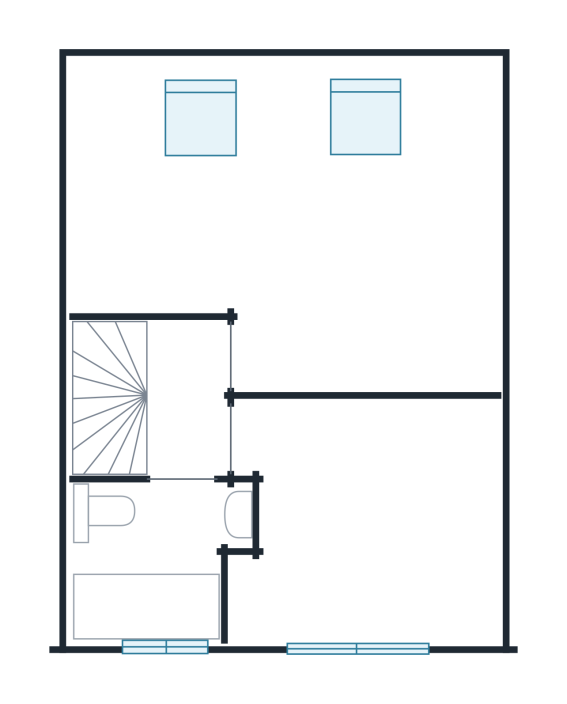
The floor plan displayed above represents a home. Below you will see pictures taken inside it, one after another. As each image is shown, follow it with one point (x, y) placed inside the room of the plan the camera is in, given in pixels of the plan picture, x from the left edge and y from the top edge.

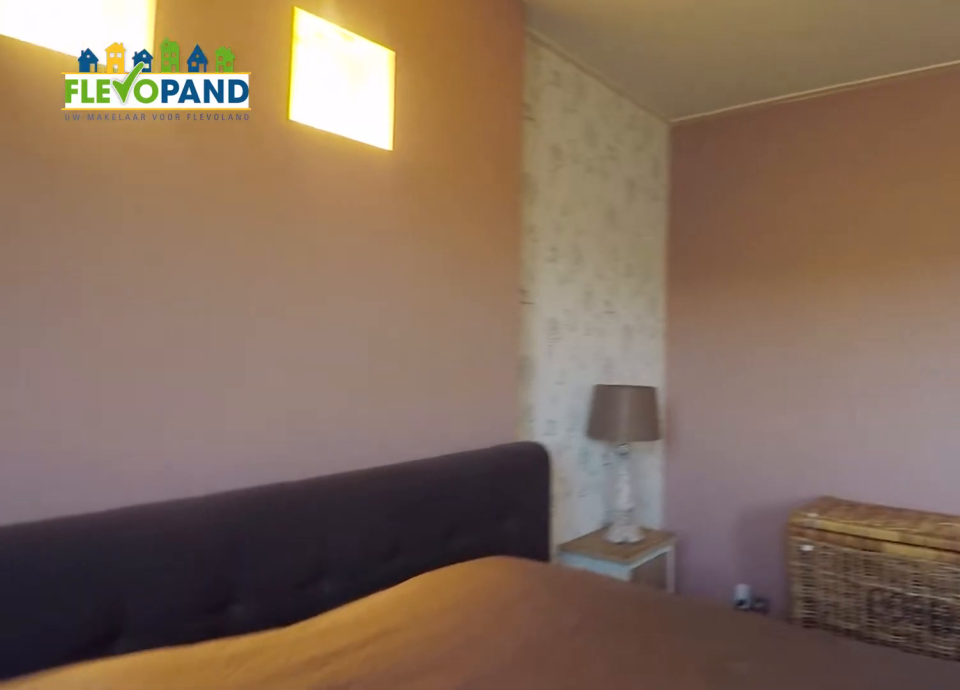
(272, 190)
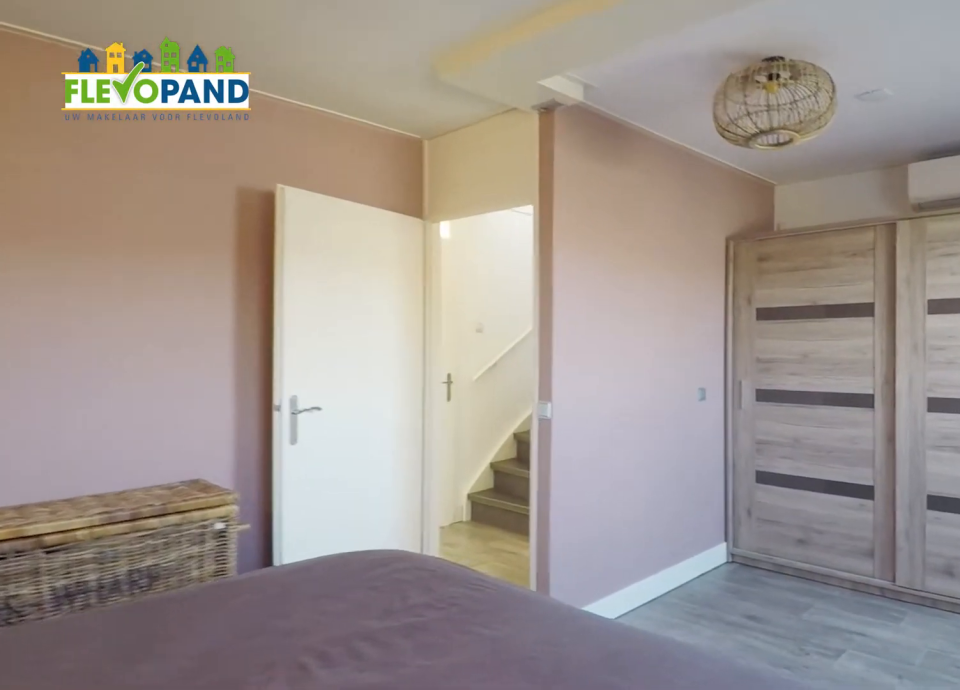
(272, 190)
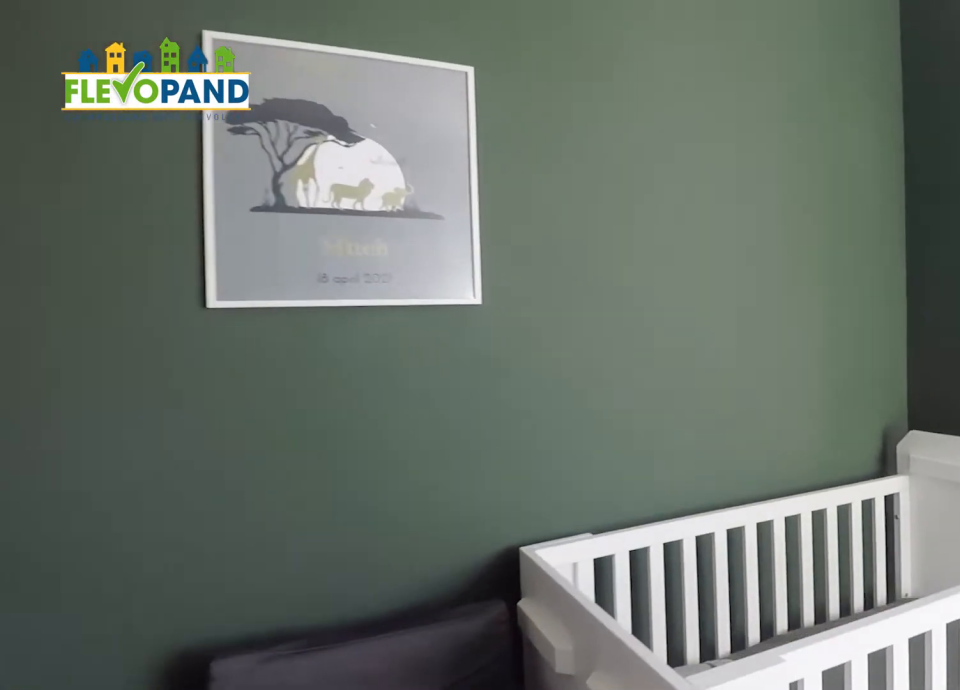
(368, 521)
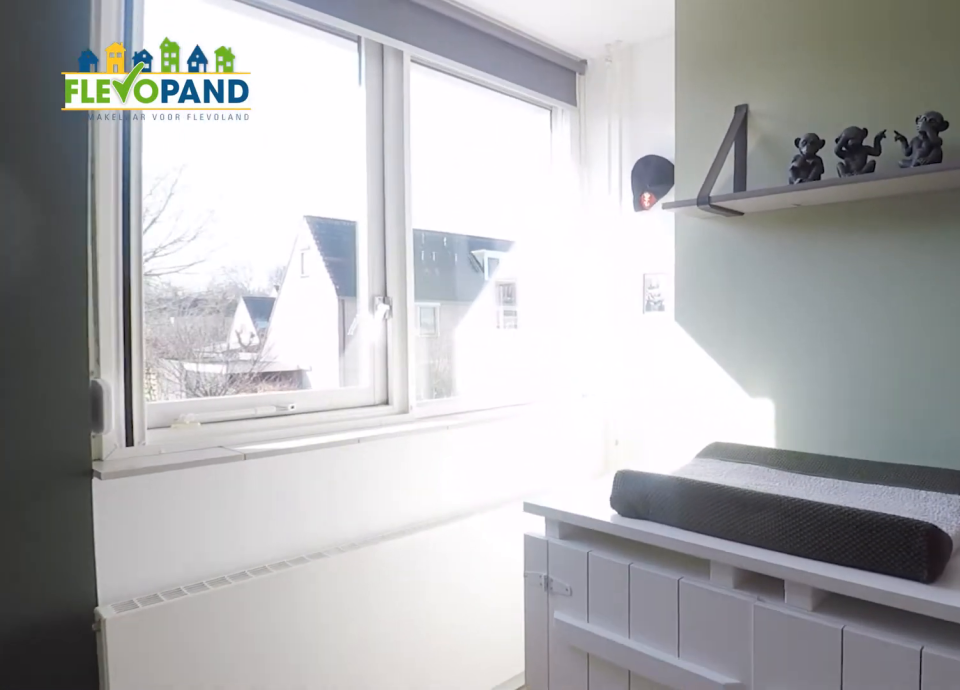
(368, 521)
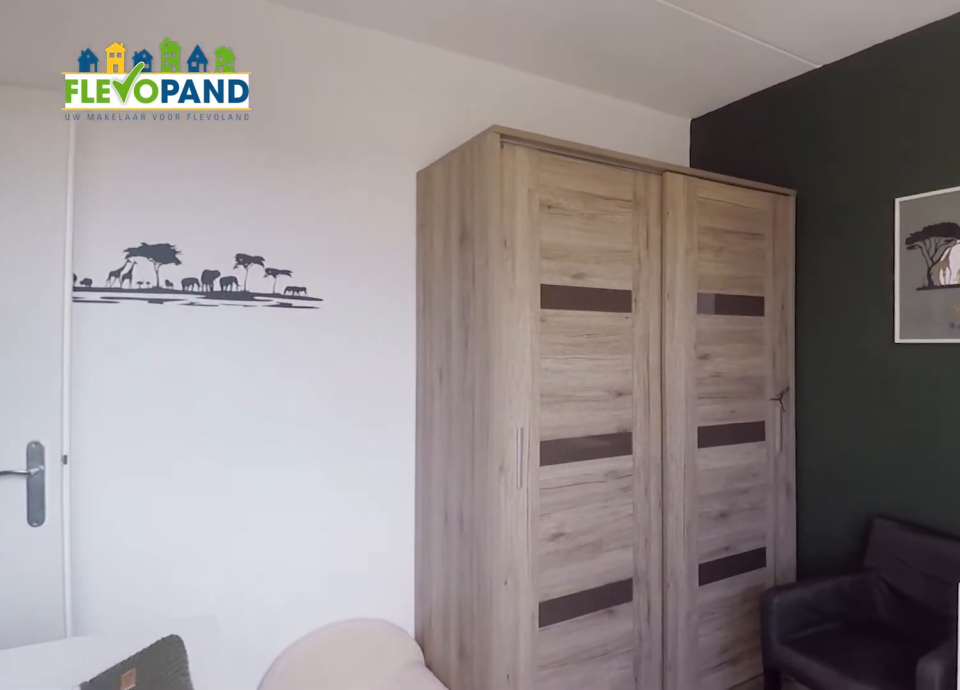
(368, 521)
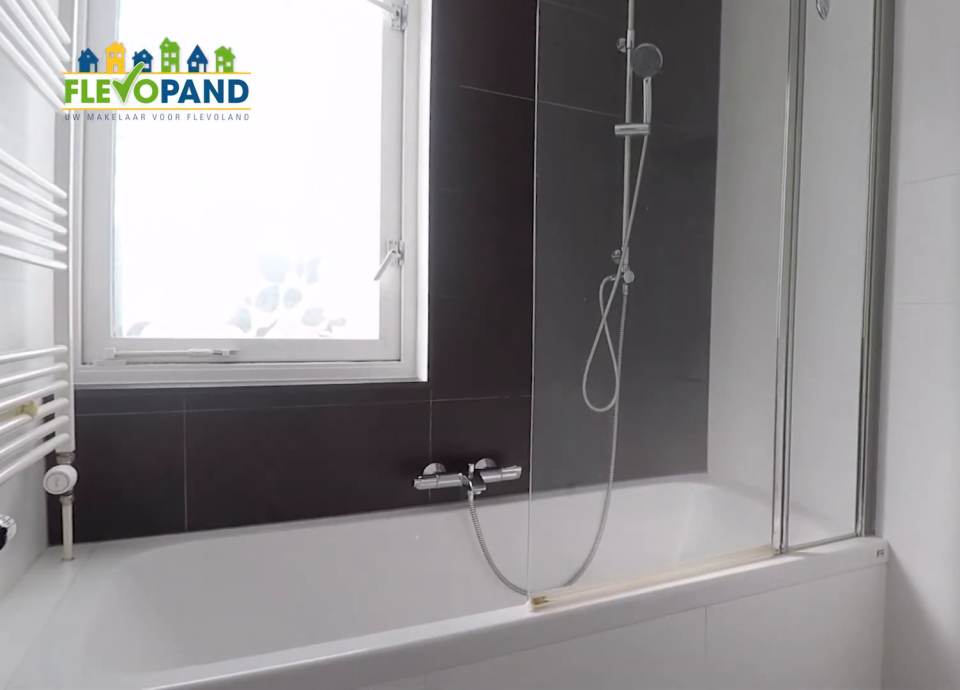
(147, 605)
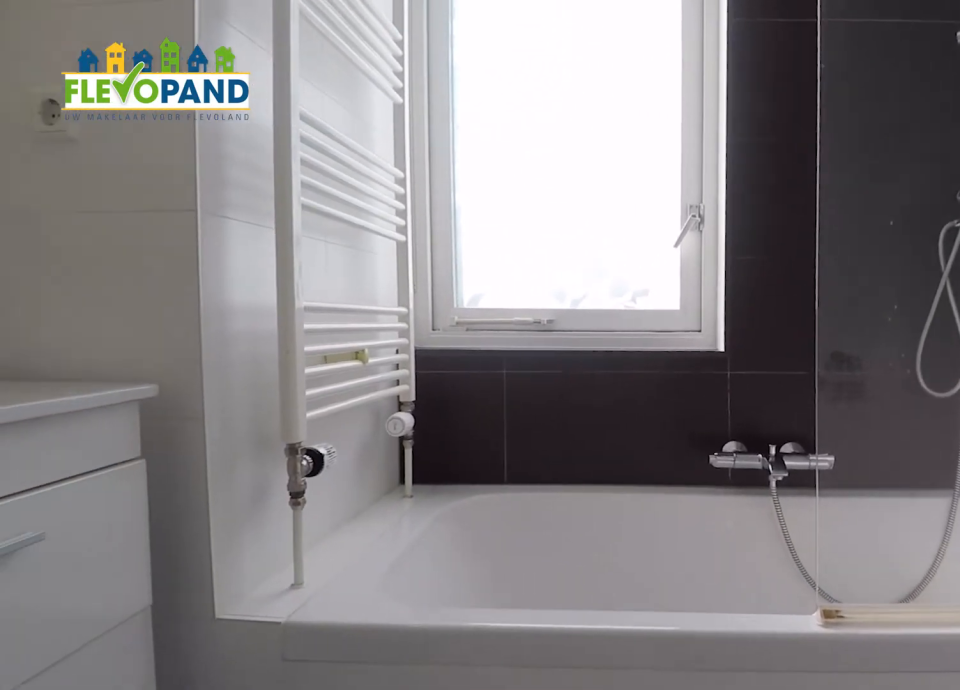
(147, 605)
